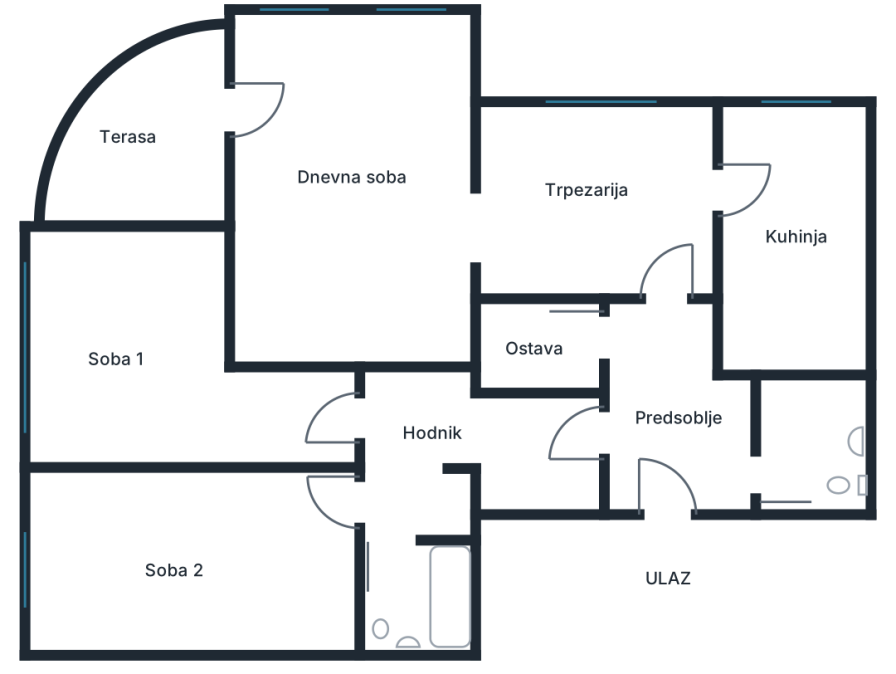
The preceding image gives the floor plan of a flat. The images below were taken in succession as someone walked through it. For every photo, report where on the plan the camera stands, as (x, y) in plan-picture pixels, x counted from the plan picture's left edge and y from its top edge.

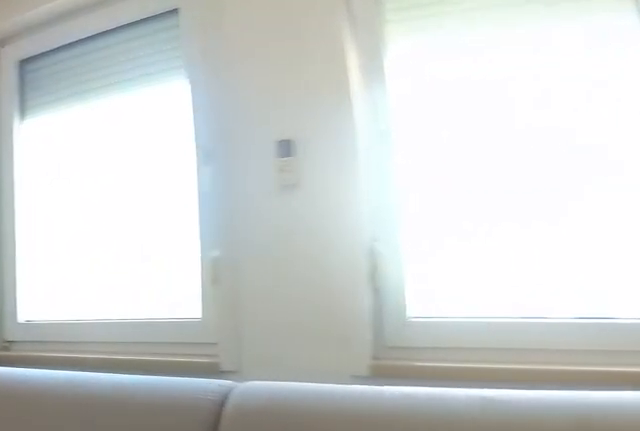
(438, 166)
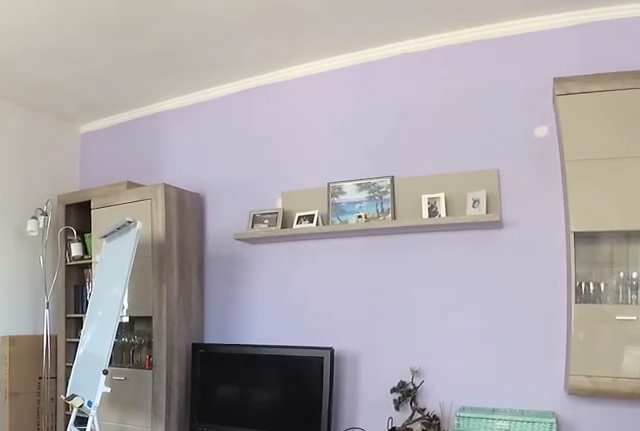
(264, 109)
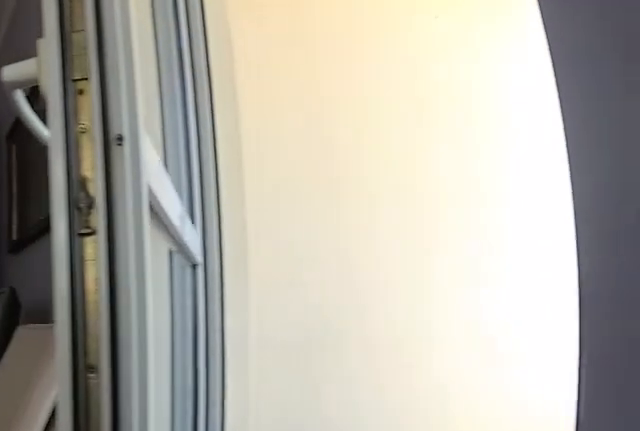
(255, 89)
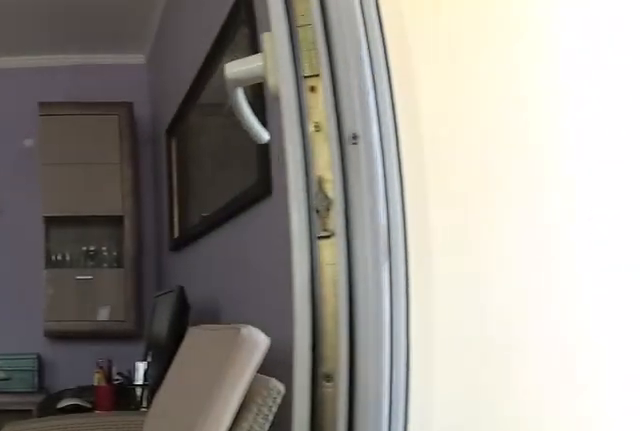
(253, 89)
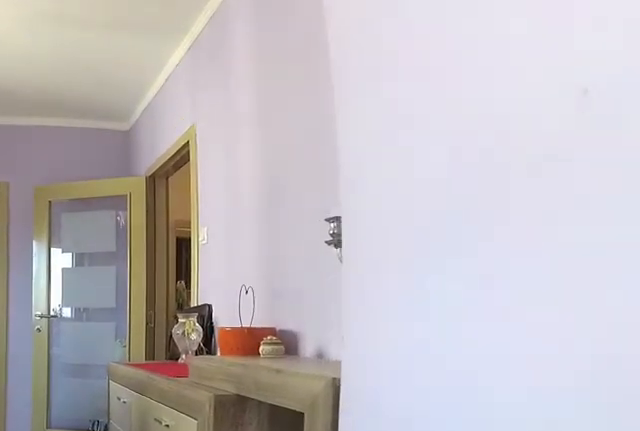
(433, 233)
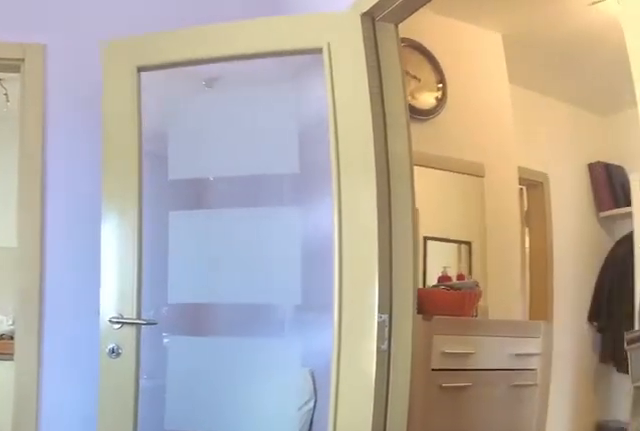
(589, 229)
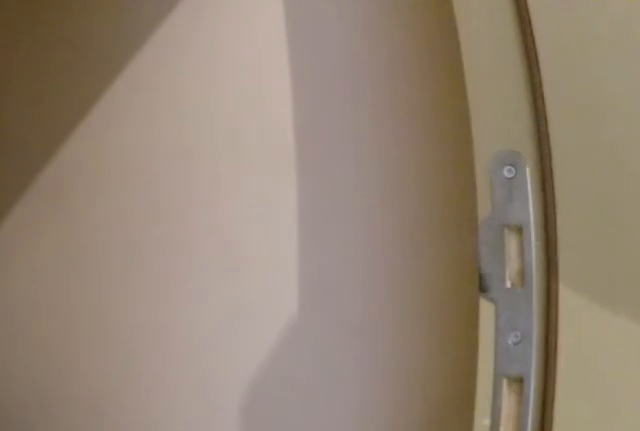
(630, 337)
